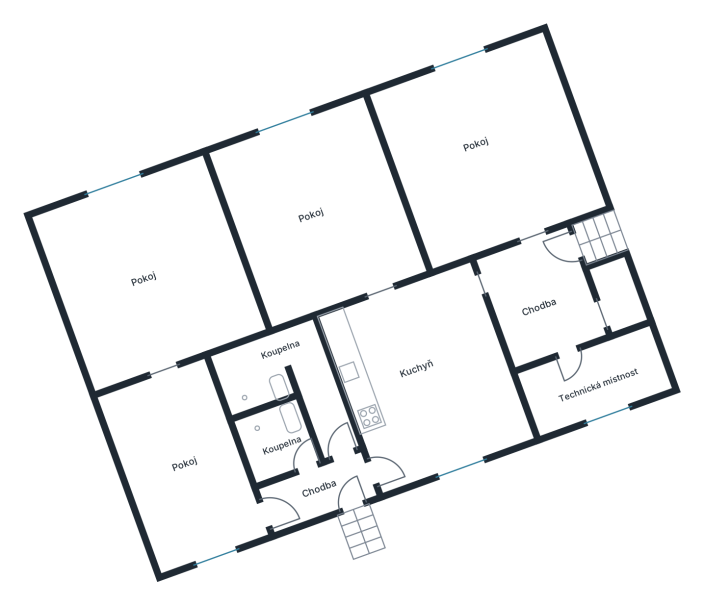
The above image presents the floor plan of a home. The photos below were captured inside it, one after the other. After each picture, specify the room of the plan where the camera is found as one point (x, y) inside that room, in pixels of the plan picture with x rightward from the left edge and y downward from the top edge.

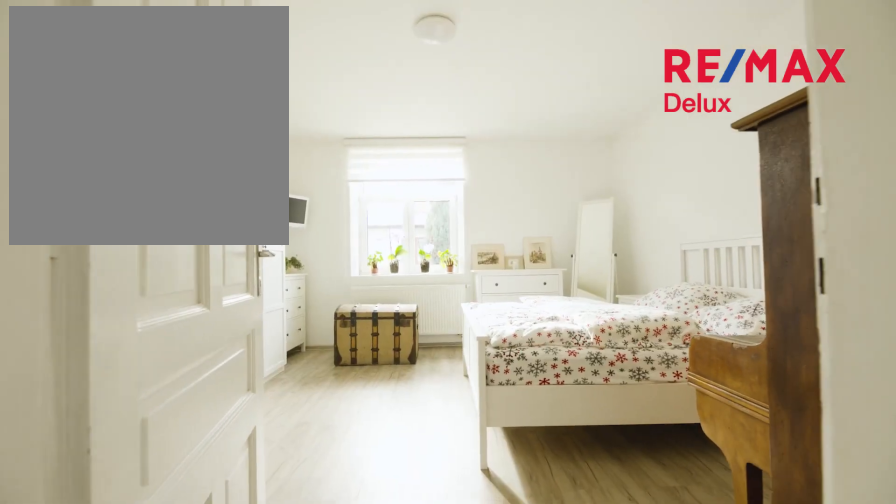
(487, 150)
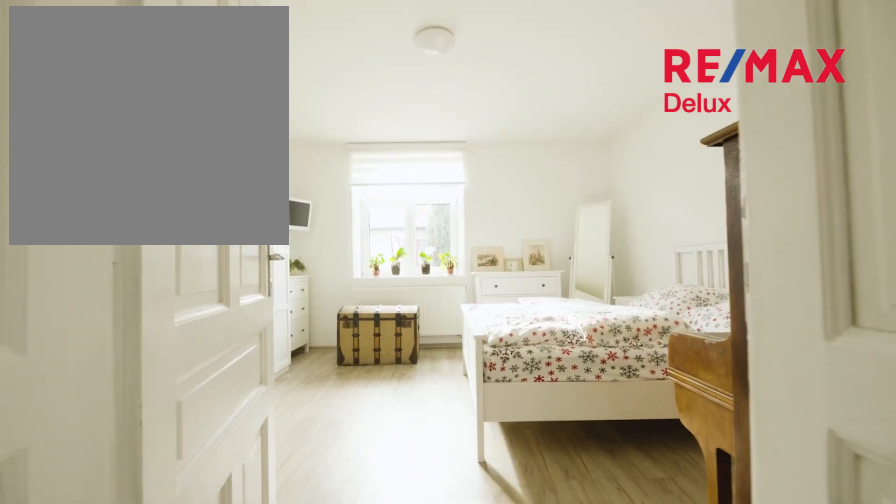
(487, 150)
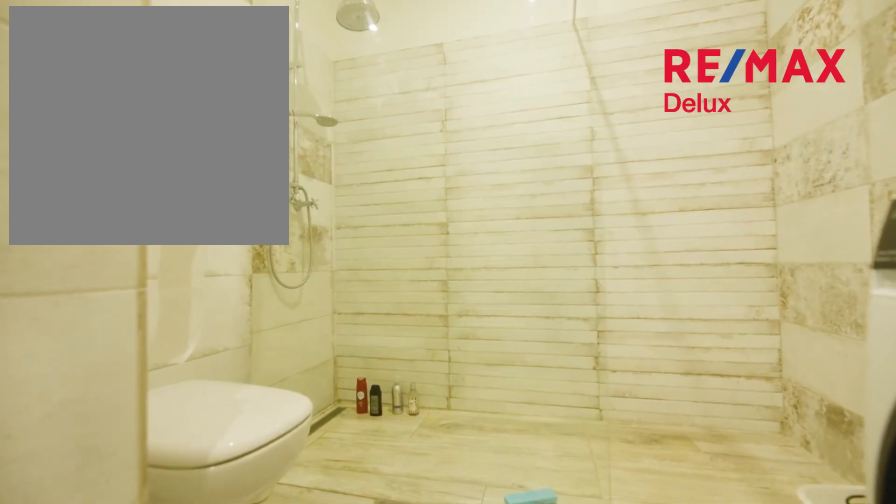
(305, 397)
